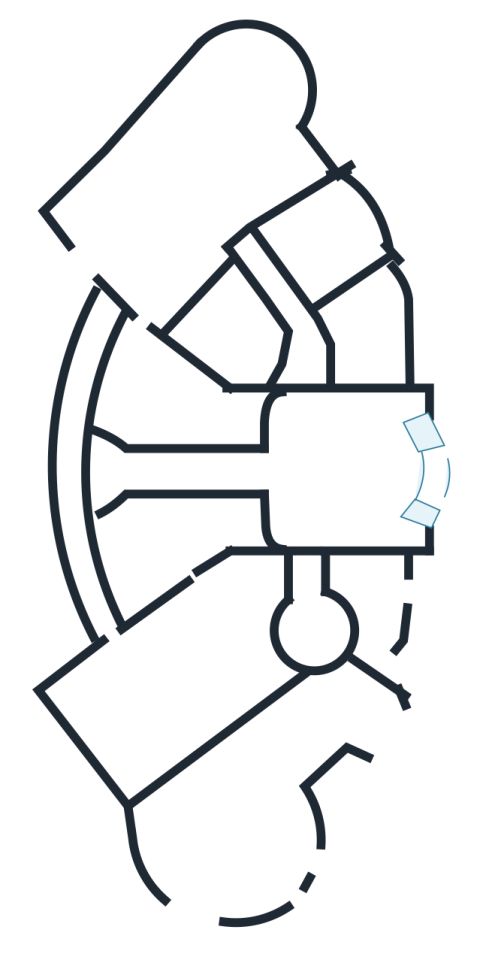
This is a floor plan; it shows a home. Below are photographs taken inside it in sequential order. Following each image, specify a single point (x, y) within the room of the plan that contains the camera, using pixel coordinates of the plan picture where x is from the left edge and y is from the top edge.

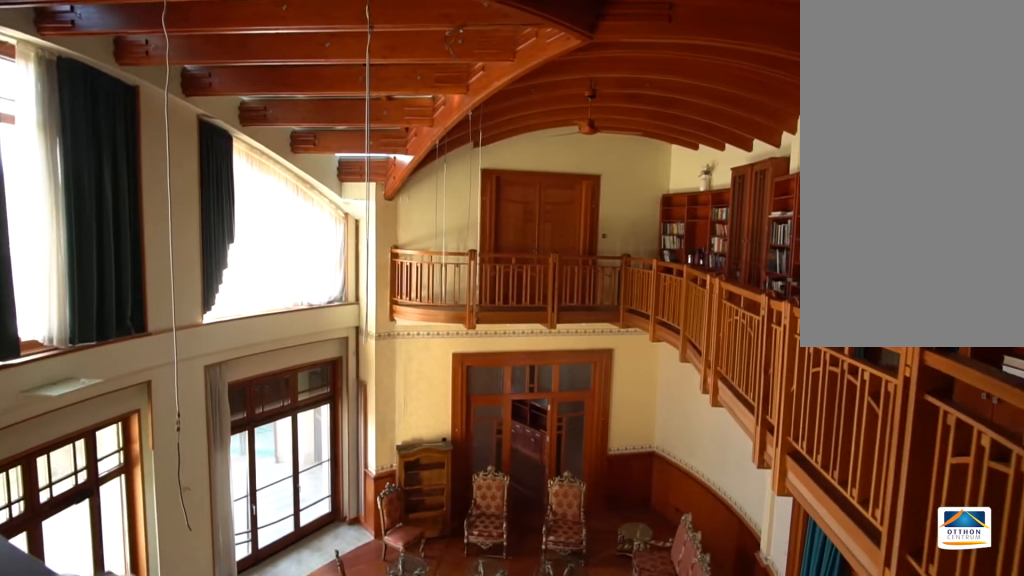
(220, 476)
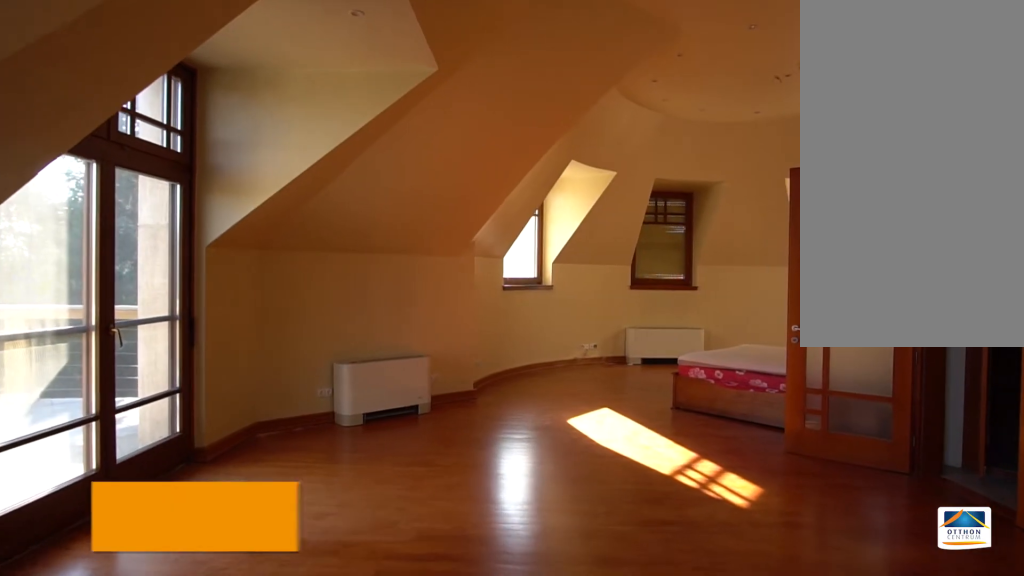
(244, 99)
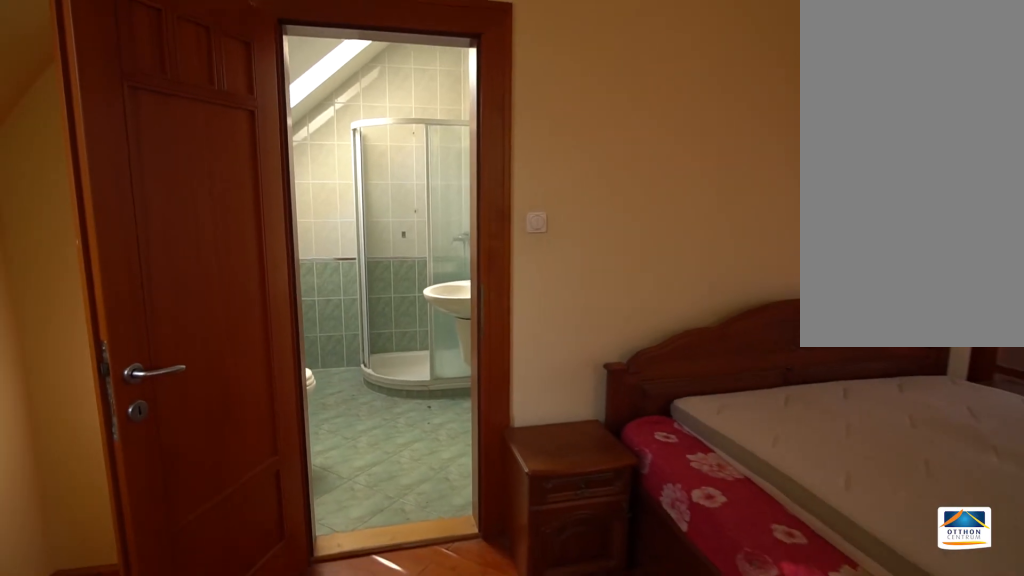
(244, 99)
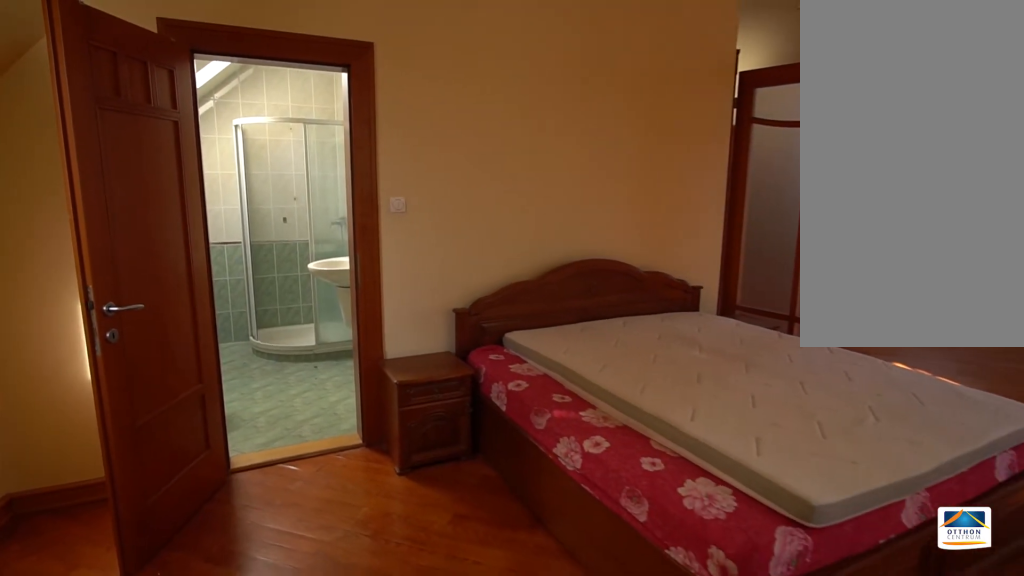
(244, 99)
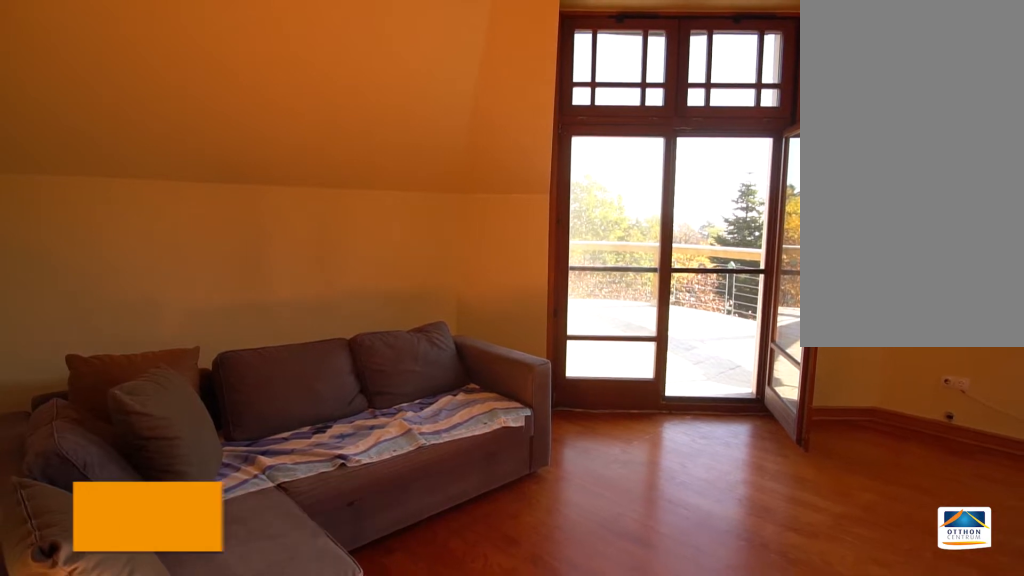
(326, 709)
